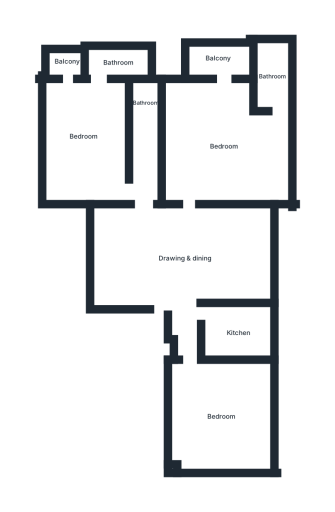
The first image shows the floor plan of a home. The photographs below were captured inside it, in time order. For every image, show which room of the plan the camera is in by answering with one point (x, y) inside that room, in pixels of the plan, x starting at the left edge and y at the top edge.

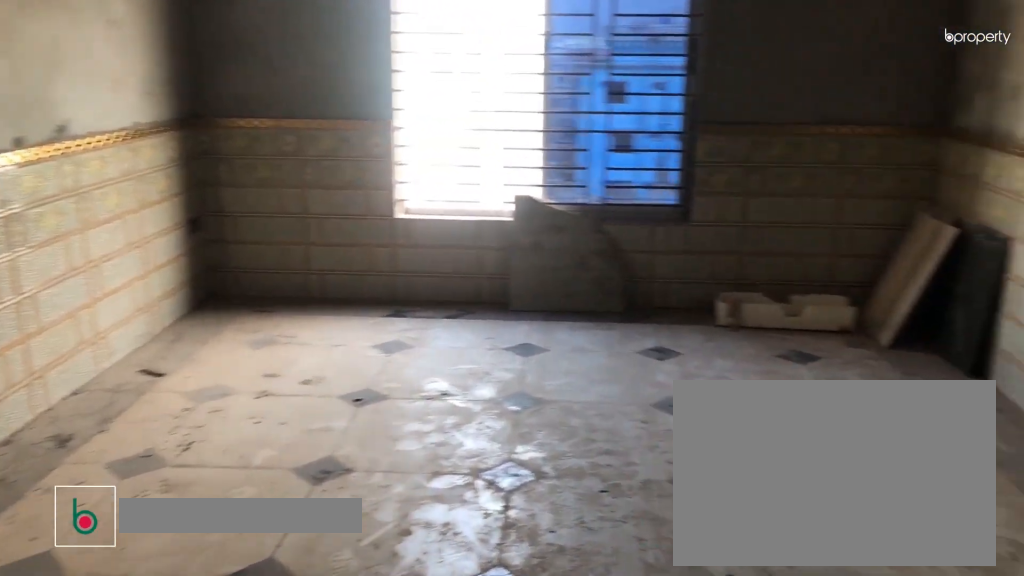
(185, 258)
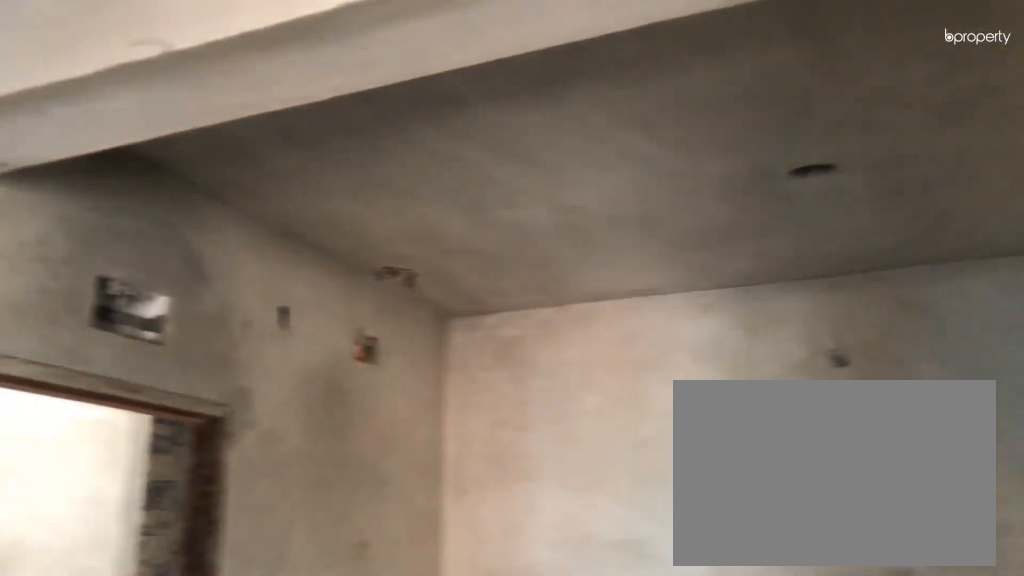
(185, 258)
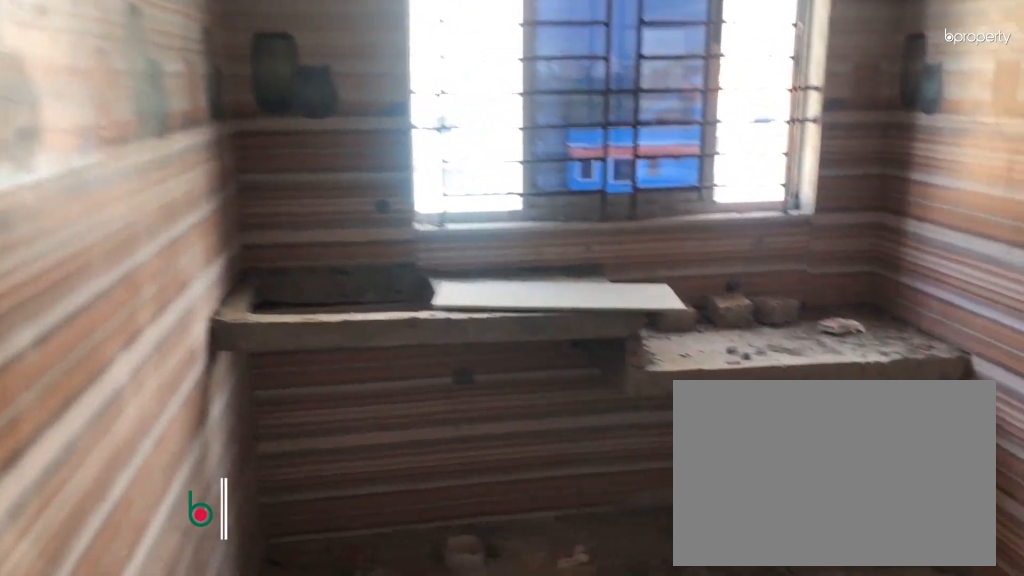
(239, 335)
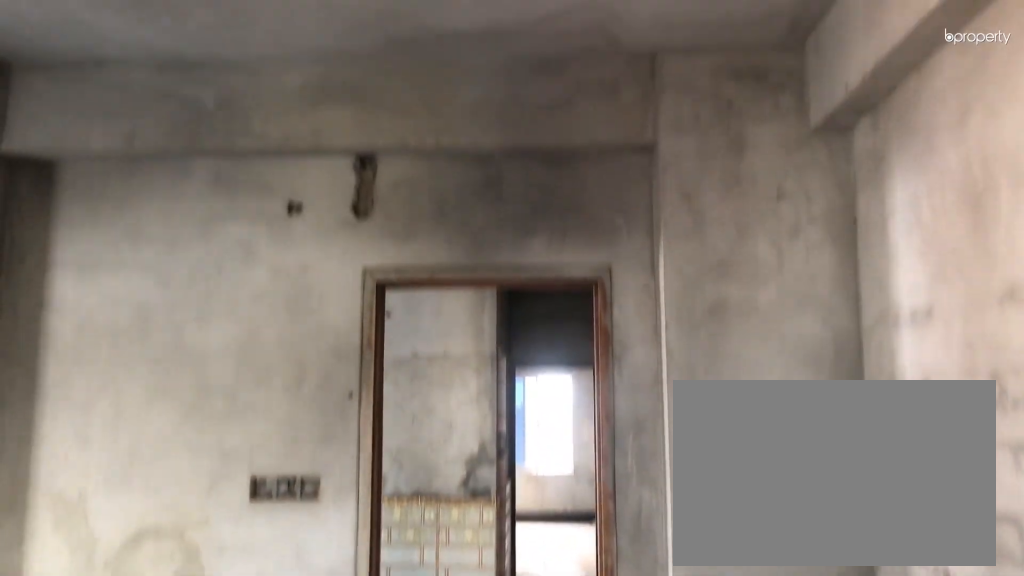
(226, 143)
